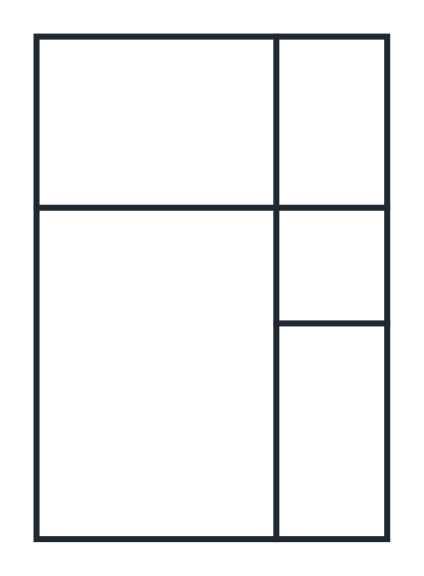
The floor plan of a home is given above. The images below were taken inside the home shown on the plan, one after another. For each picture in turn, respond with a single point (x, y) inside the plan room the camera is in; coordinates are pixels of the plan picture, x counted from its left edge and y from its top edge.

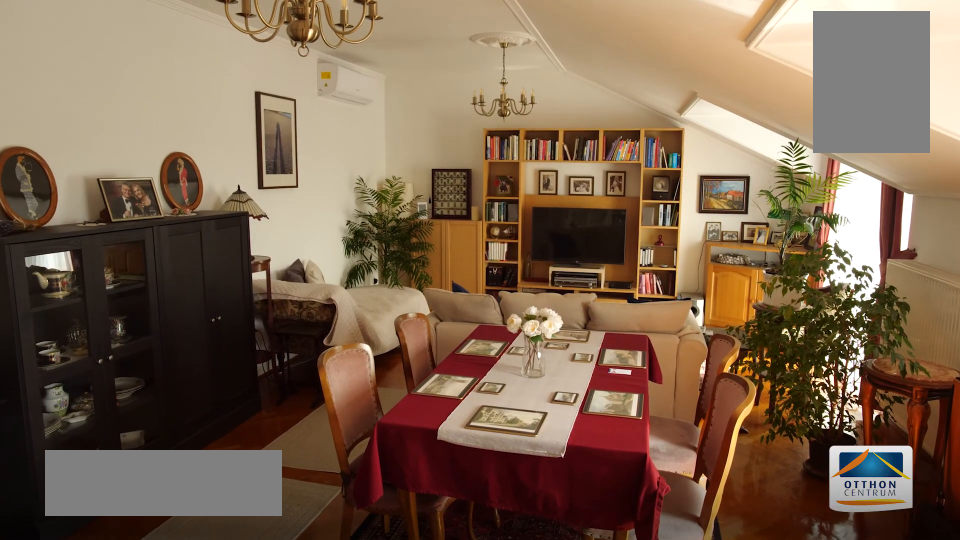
(165, 375)
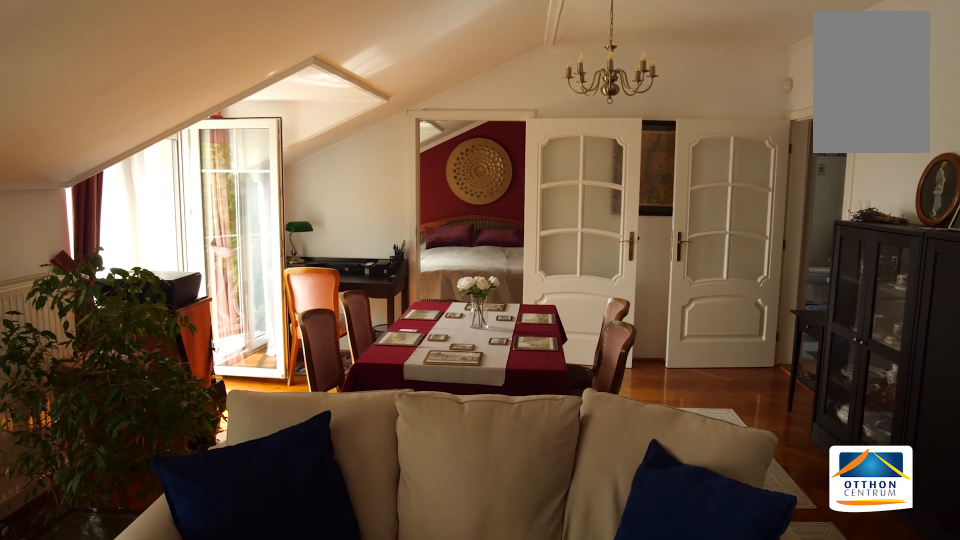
(164, 374)
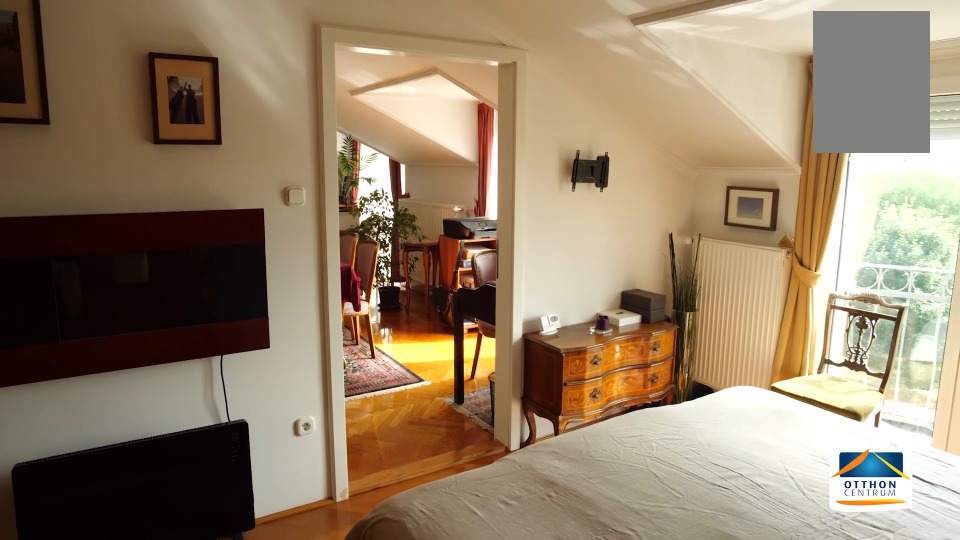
(164, 129)
